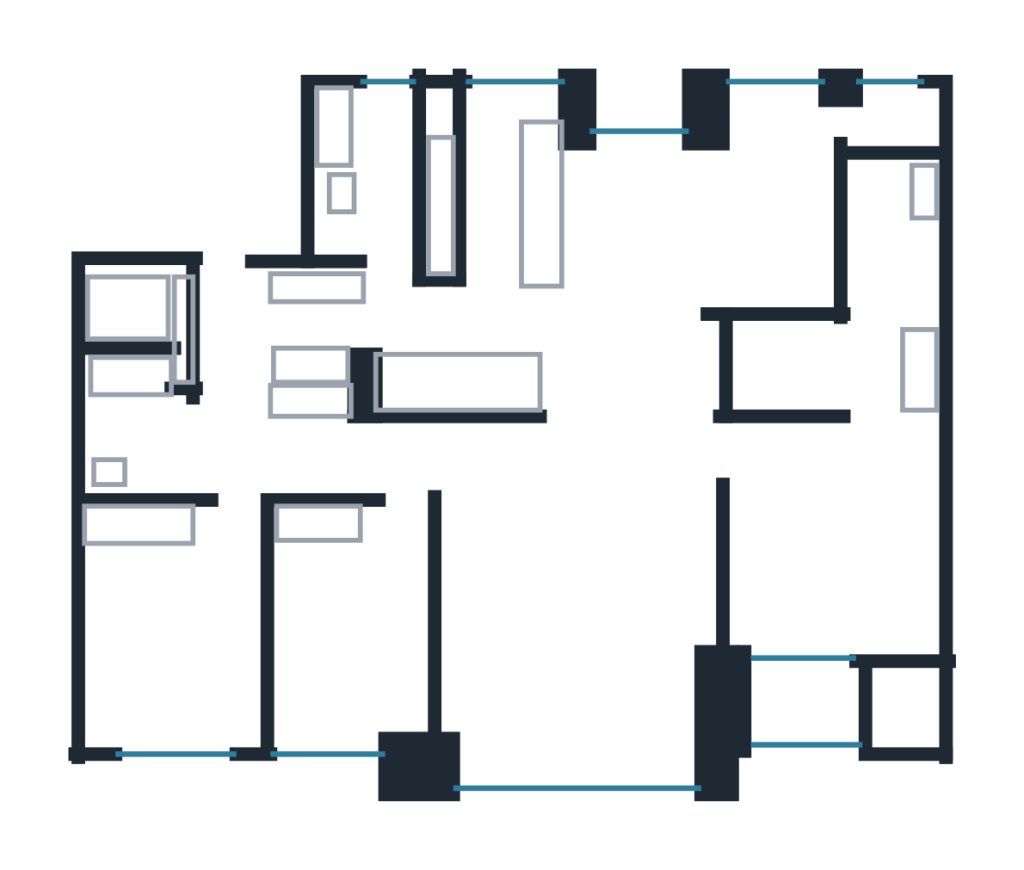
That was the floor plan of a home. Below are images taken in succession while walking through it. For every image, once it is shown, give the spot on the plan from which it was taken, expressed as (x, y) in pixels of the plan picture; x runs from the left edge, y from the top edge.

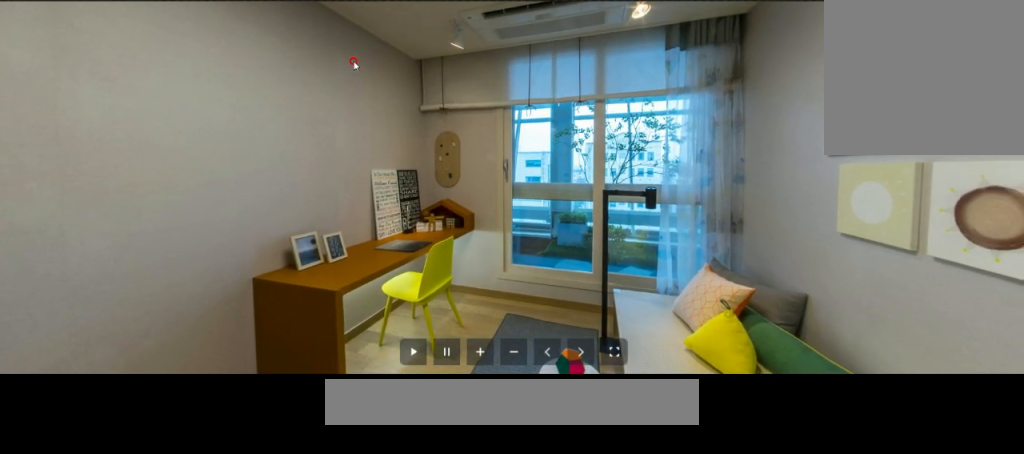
(331, 623)
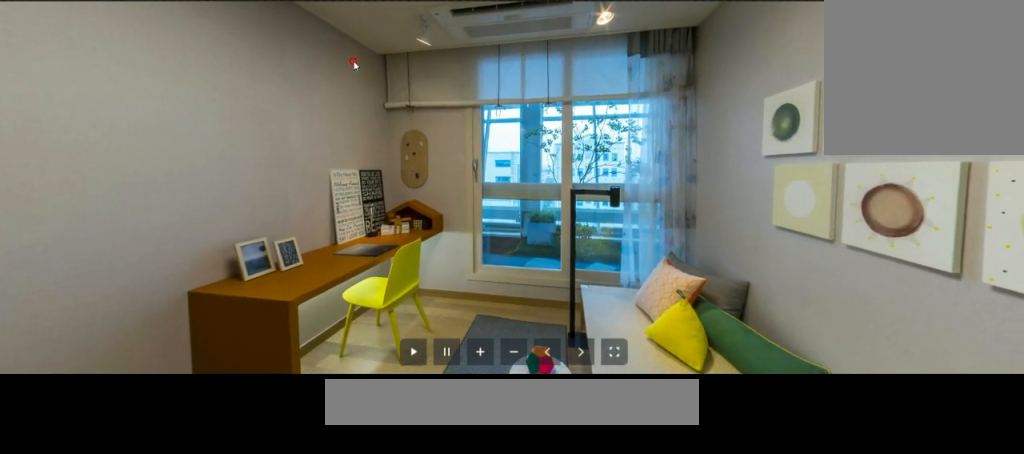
(331, 623)
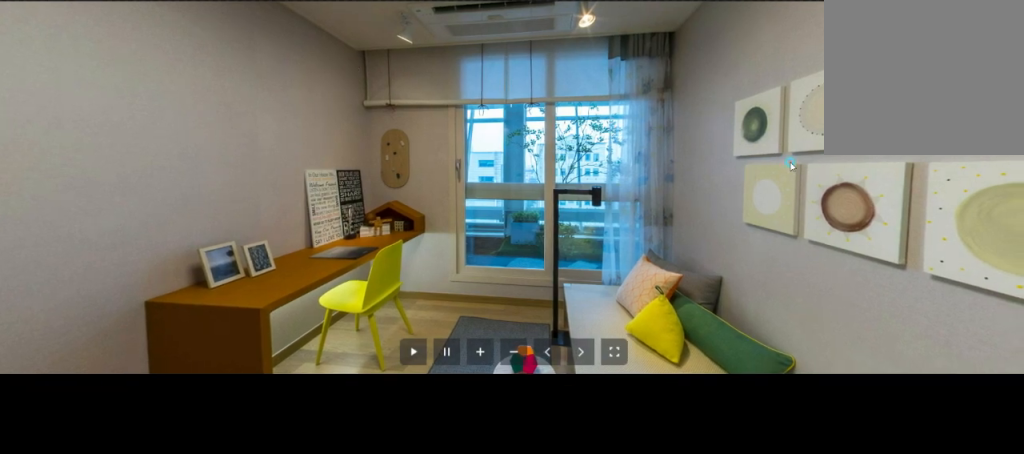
(332, 623)
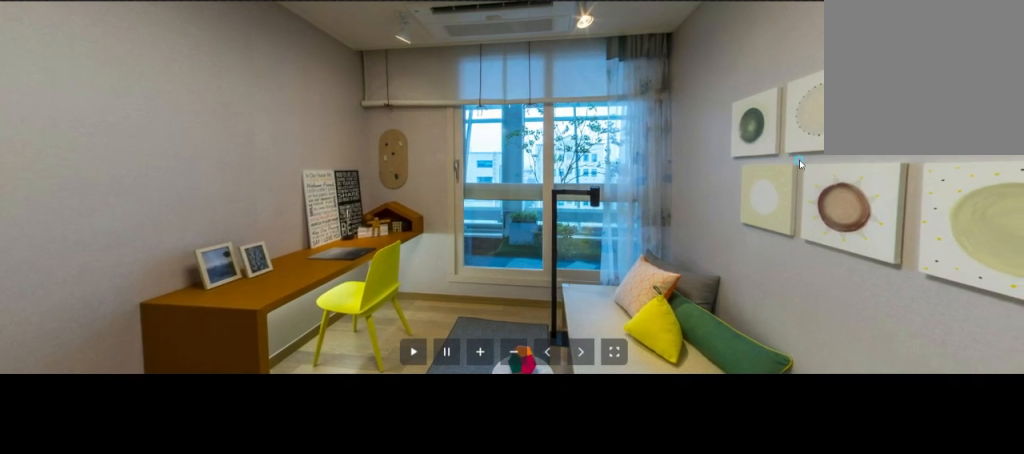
(332, 623)
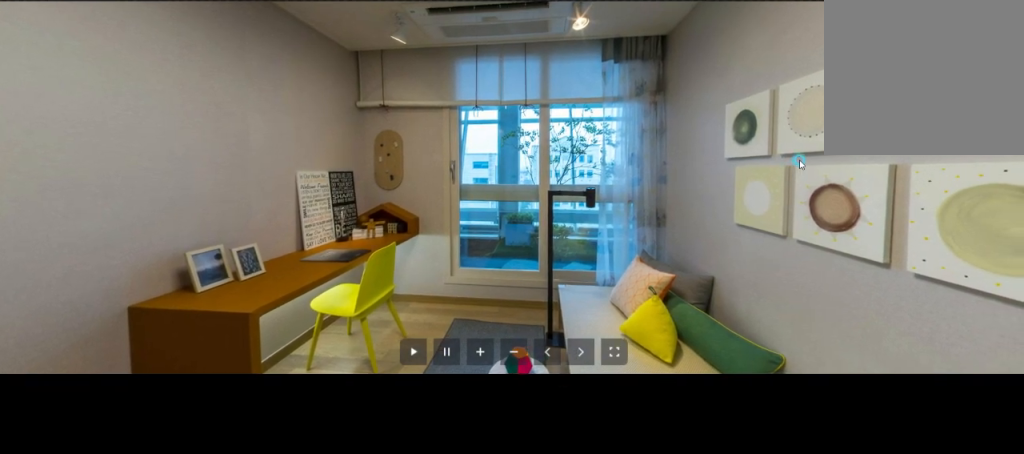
(334, 623)
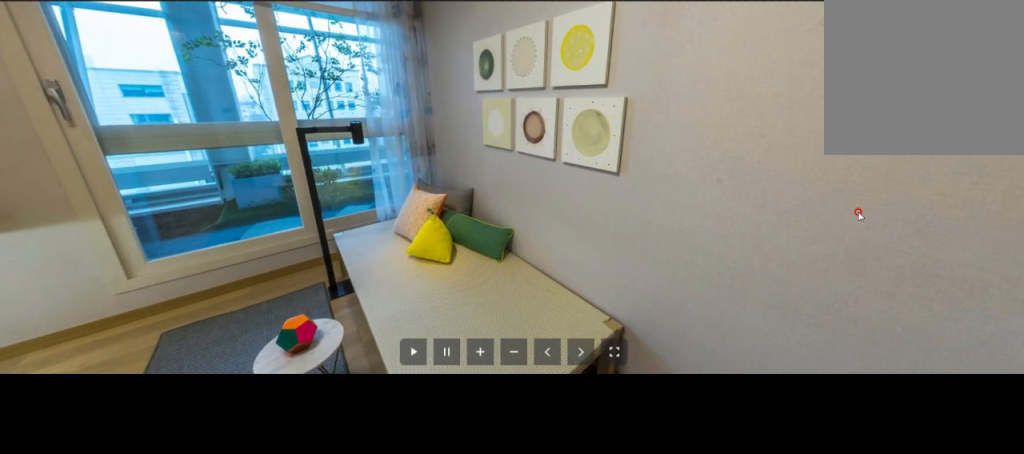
(305, 656)
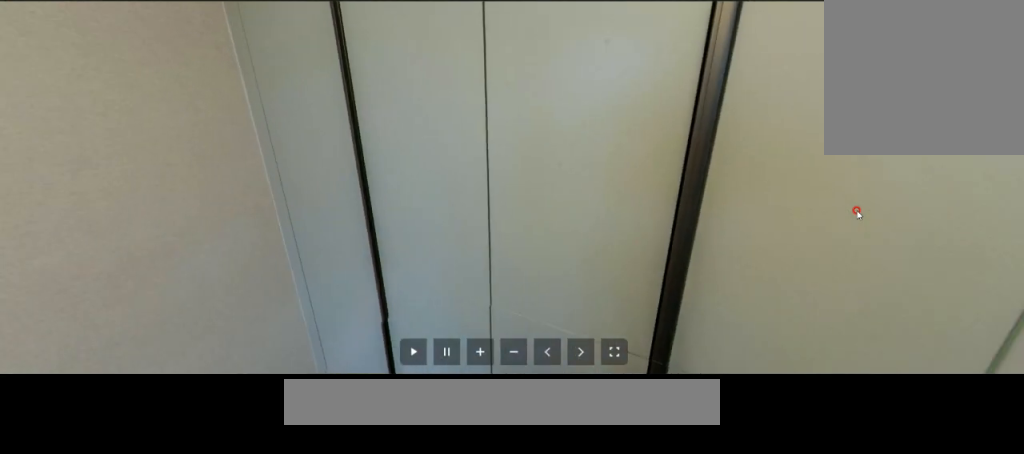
(332, 620)
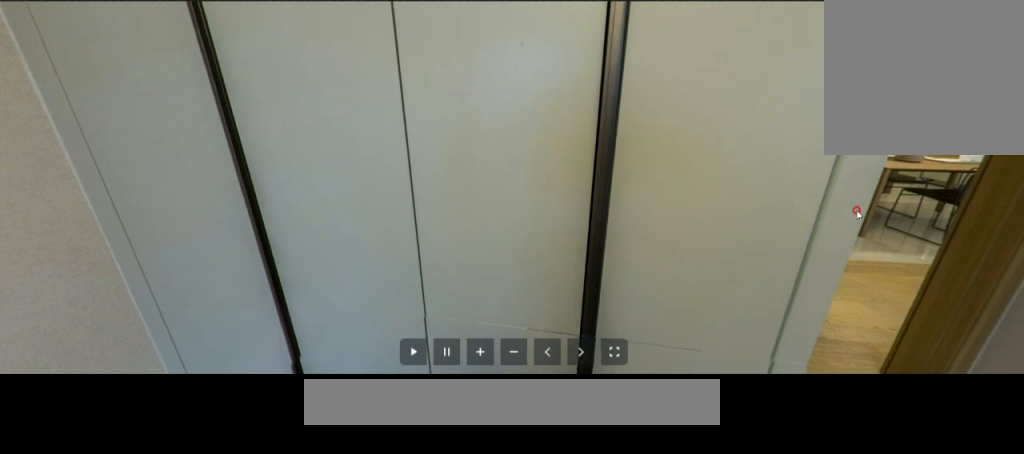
(332, 622)
